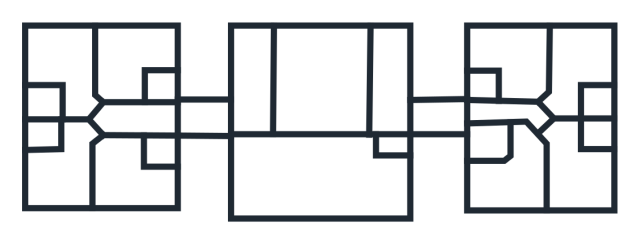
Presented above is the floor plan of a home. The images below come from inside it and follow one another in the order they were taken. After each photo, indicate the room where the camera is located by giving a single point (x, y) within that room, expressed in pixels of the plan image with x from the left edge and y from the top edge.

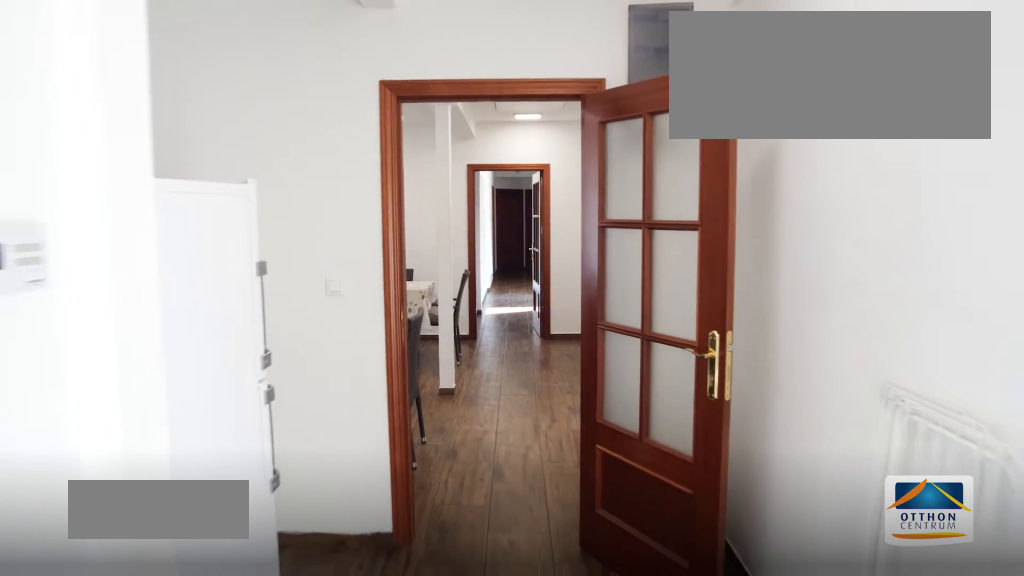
(223, 115)
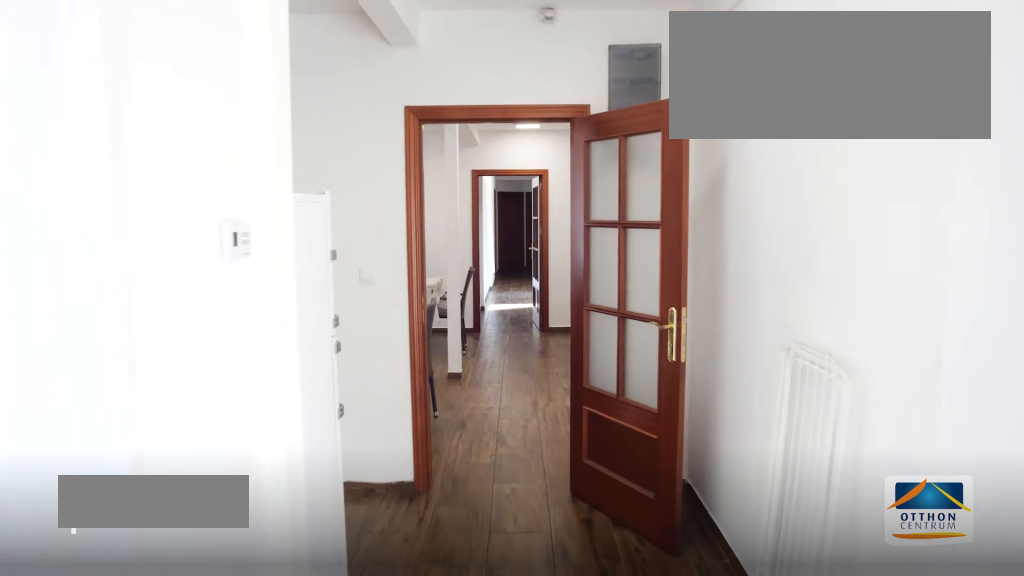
(198, 116)
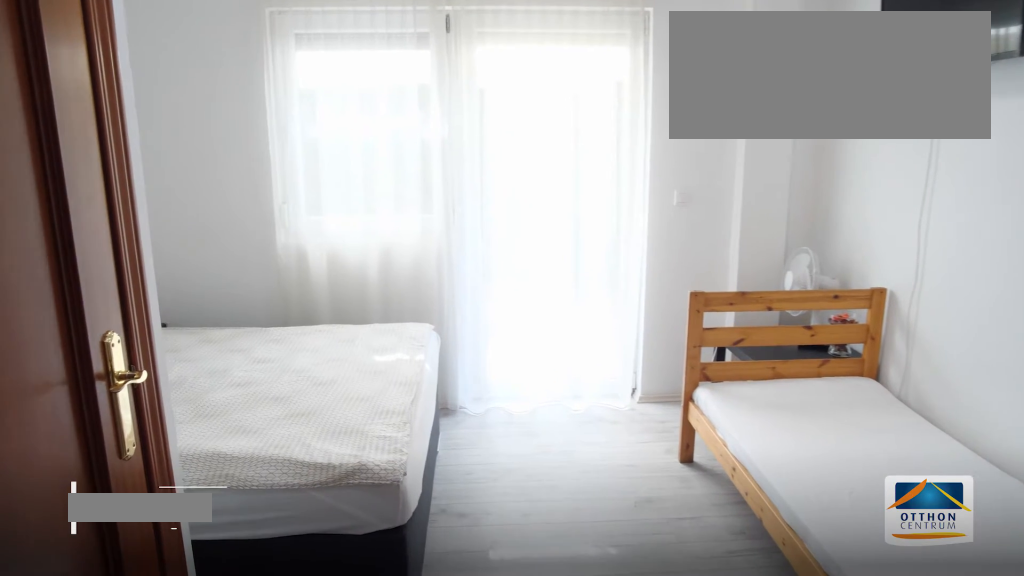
(117, 175)
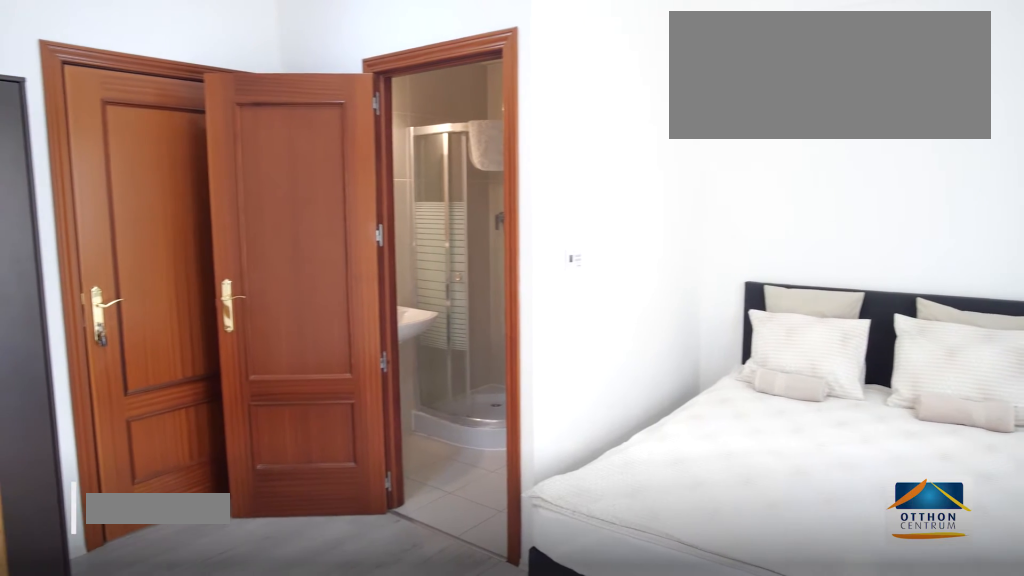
(117, 175)
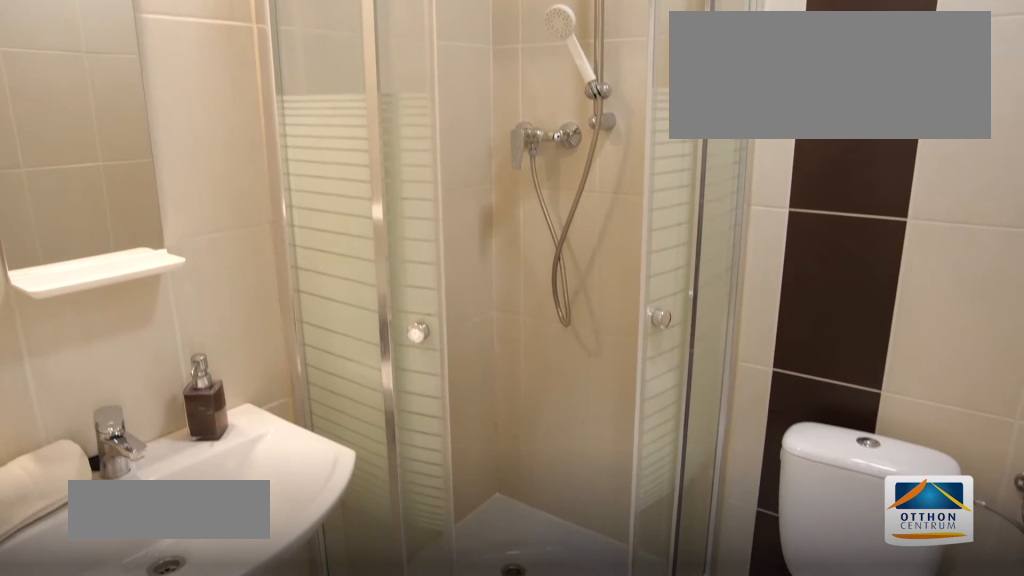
(160, 152)
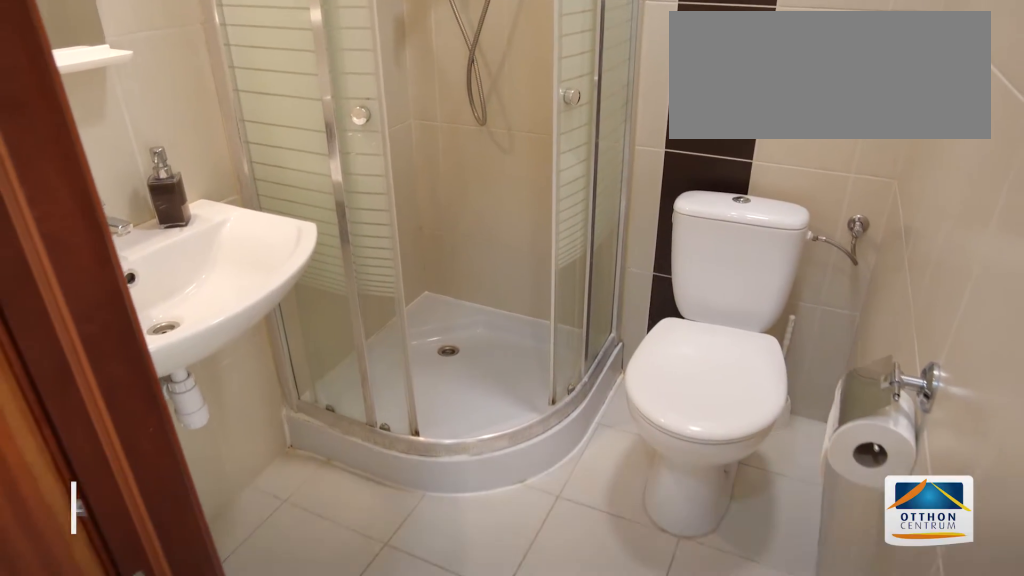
(160, 152)
